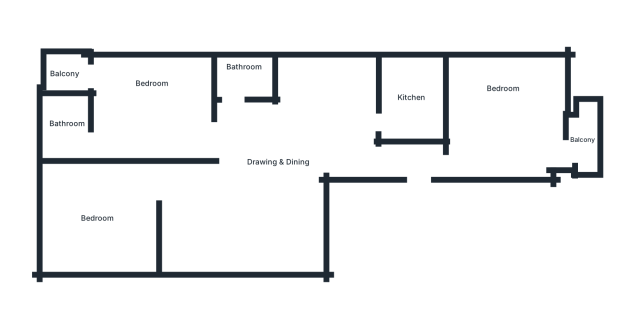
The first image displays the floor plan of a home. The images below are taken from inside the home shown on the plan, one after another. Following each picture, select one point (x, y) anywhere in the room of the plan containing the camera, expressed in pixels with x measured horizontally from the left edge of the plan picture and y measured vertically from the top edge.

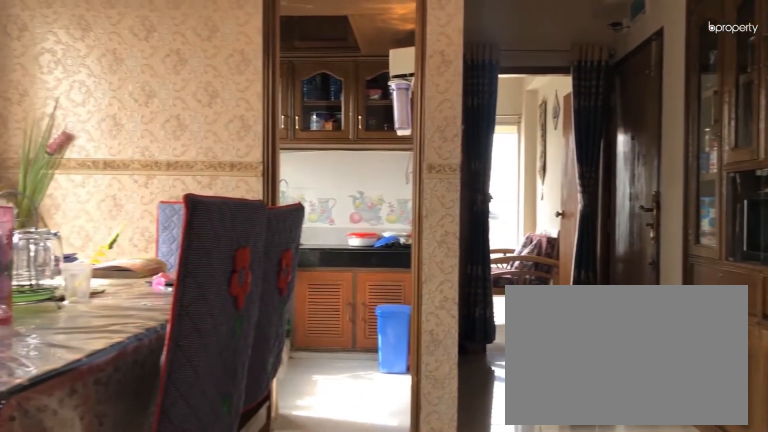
(285, 163)
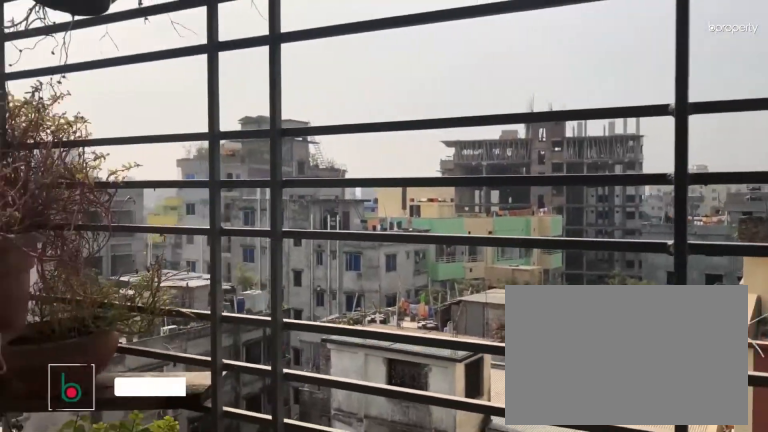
(582, 138)
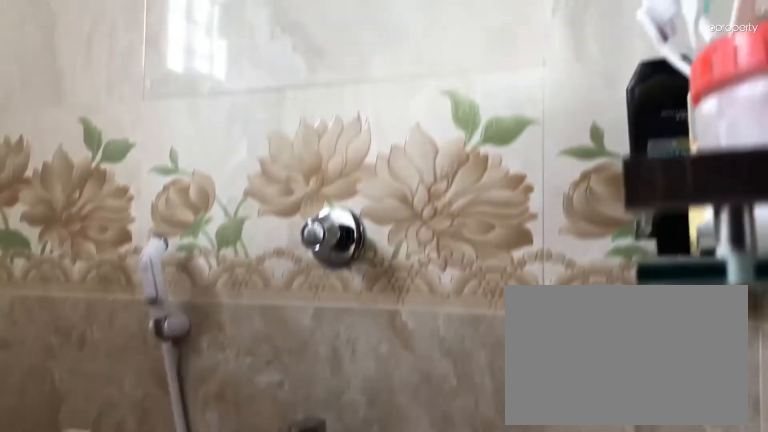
(242, 83)
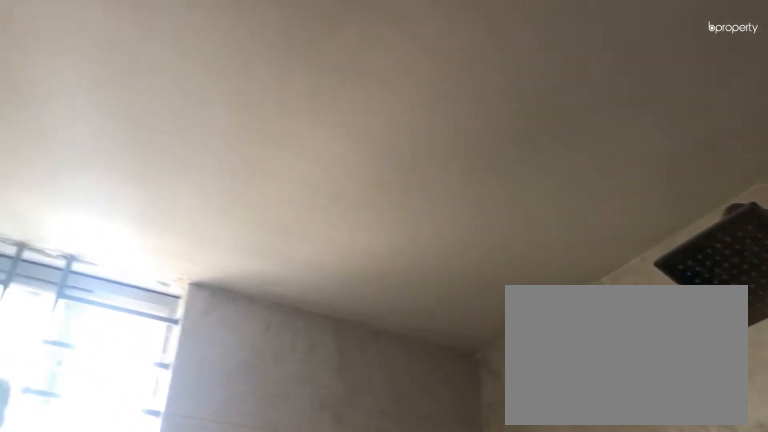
(242, 83)
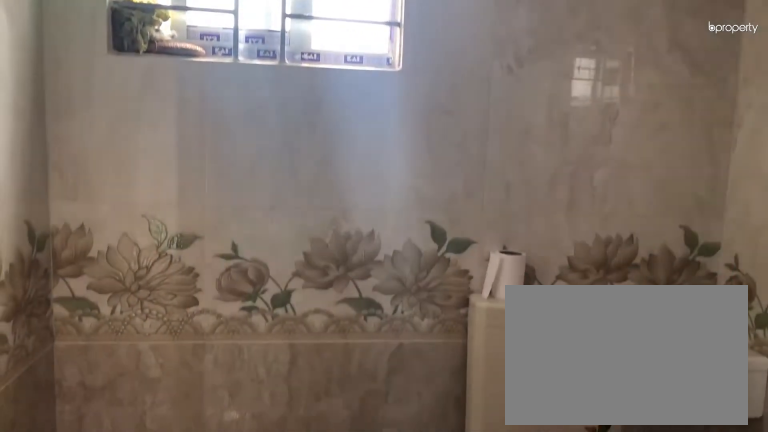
(242, 83)
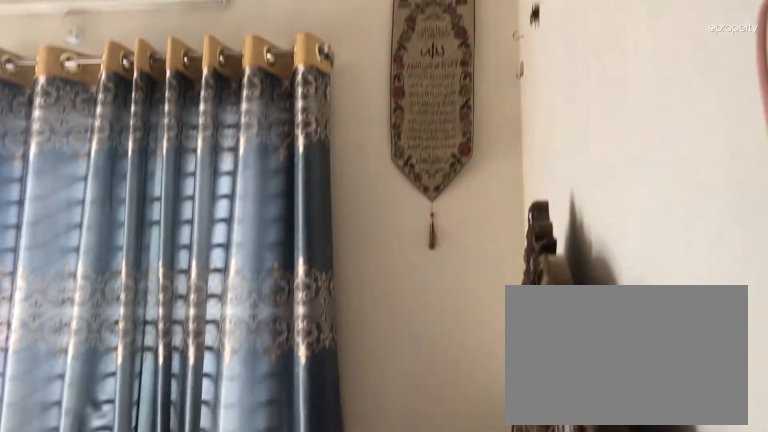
(151, 102)
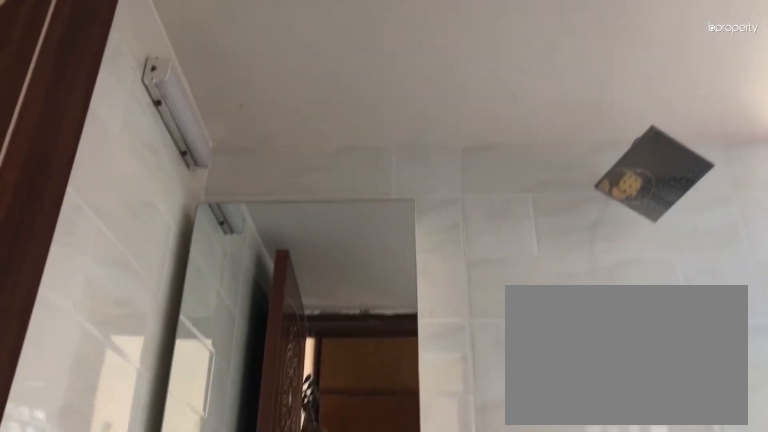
(67, 123)
